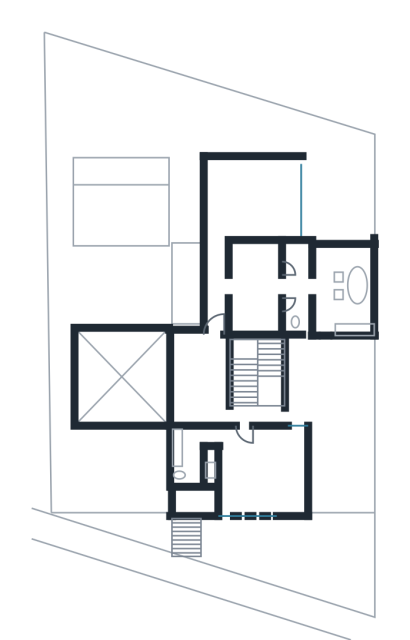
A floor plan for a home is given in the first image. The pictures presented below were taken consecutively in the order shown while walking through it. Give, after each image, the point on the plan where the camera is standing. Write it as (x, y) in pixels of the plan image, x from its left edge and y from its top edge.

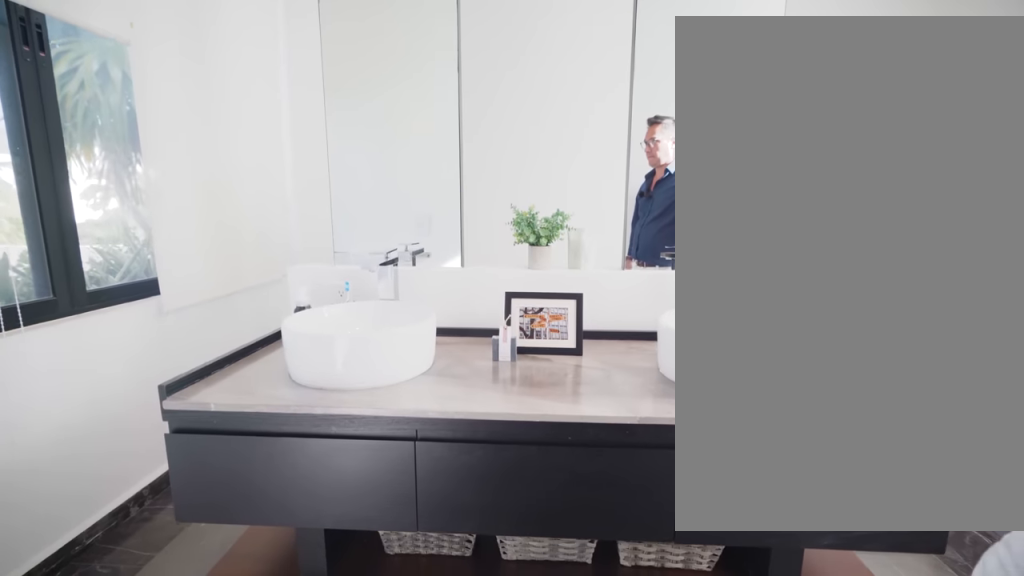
(313, 286)
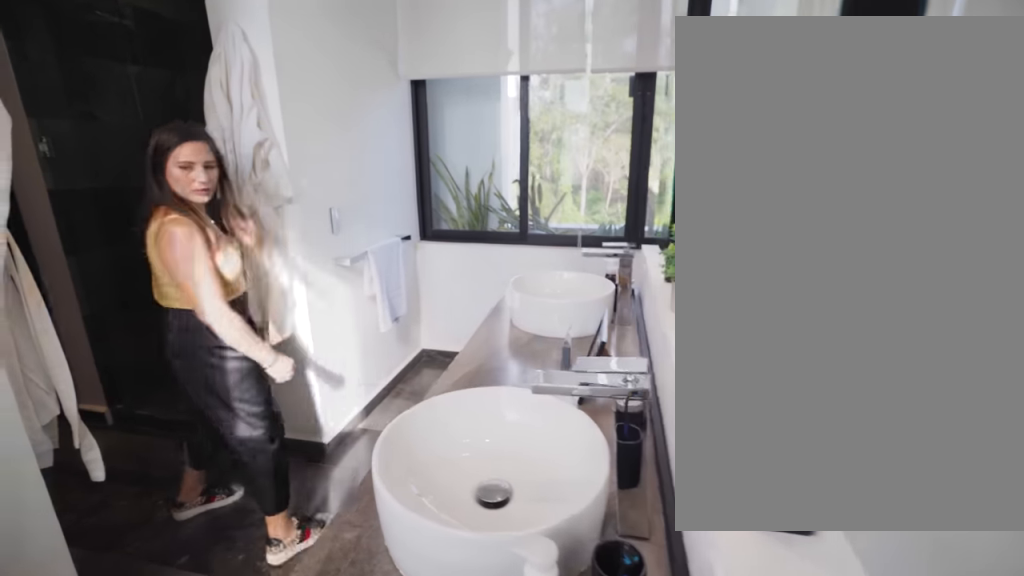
(344, 321)
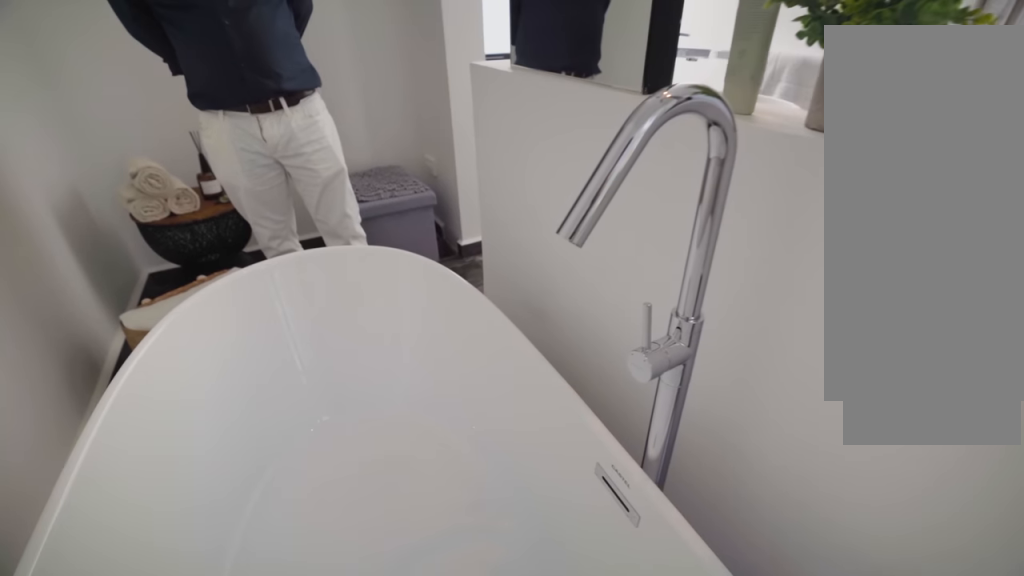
(354, 267)
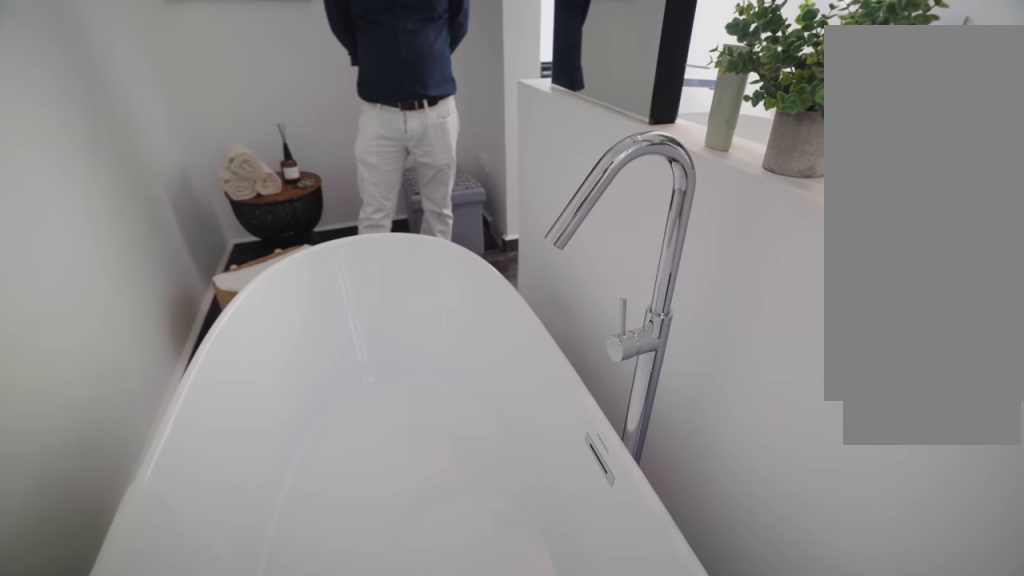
(354, 267)
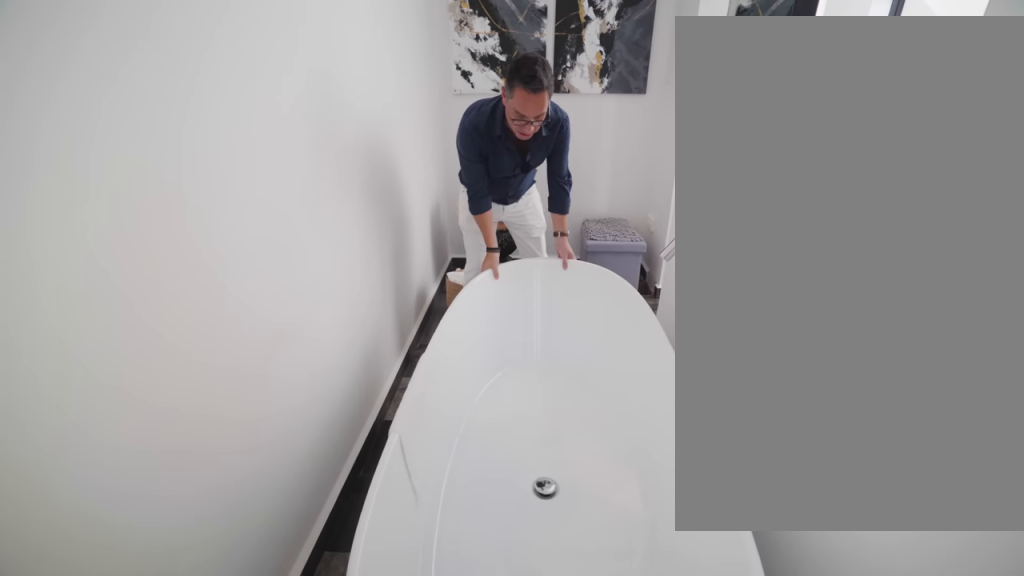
(352, 261)
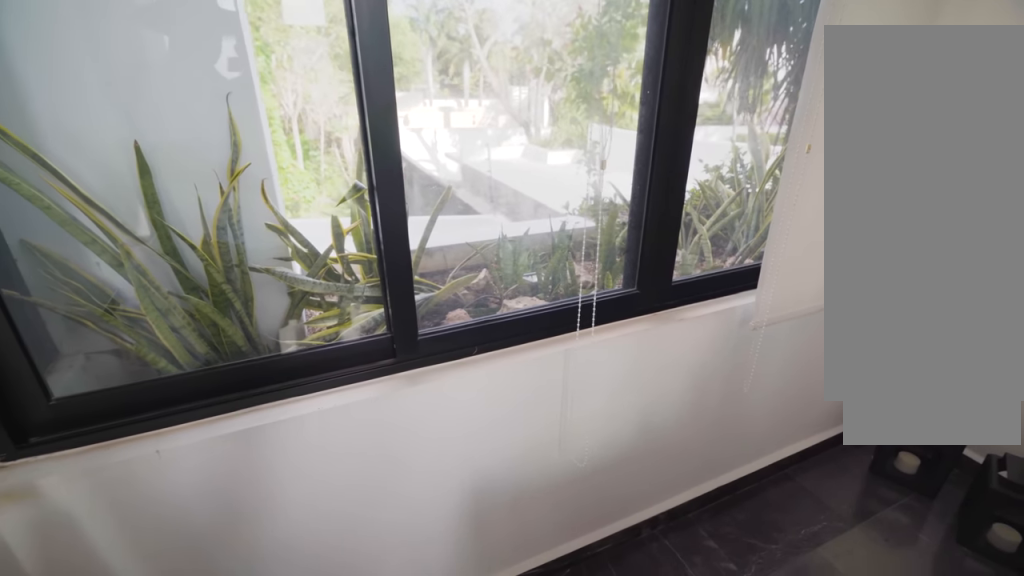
(324, 261)
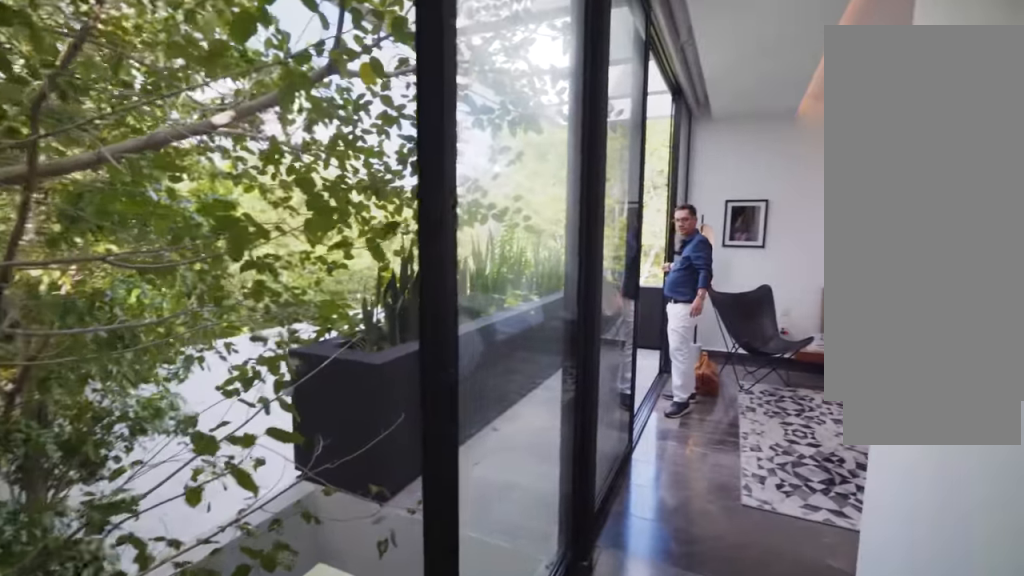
(222, 283)
